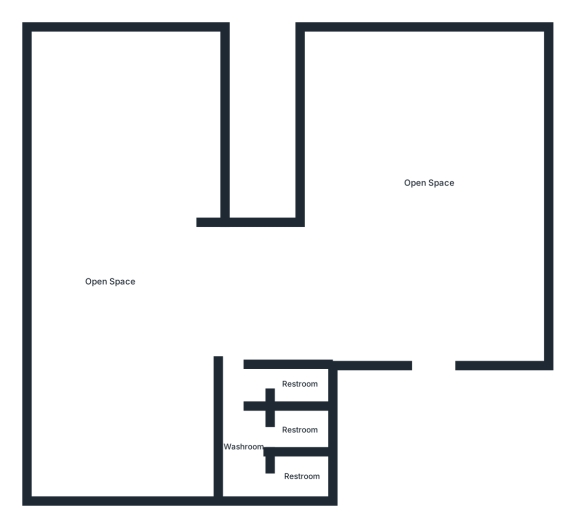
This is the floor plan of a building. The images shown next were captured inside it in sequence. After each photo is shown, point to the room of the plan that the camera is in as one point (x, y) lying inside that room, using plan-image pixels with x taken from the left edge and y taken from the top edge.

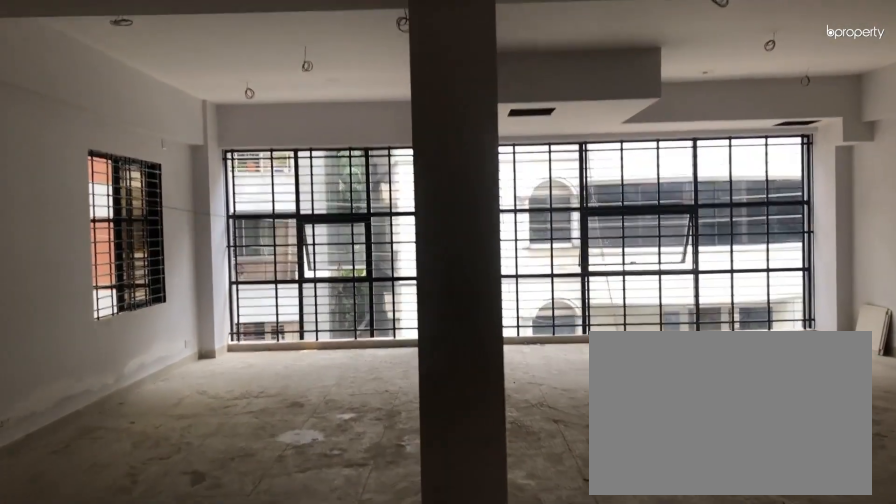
(433, 275)
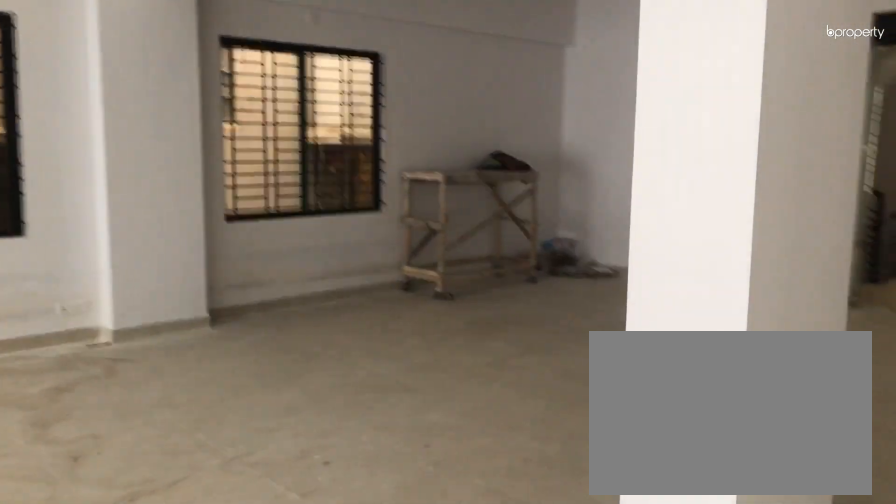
(430, 184)
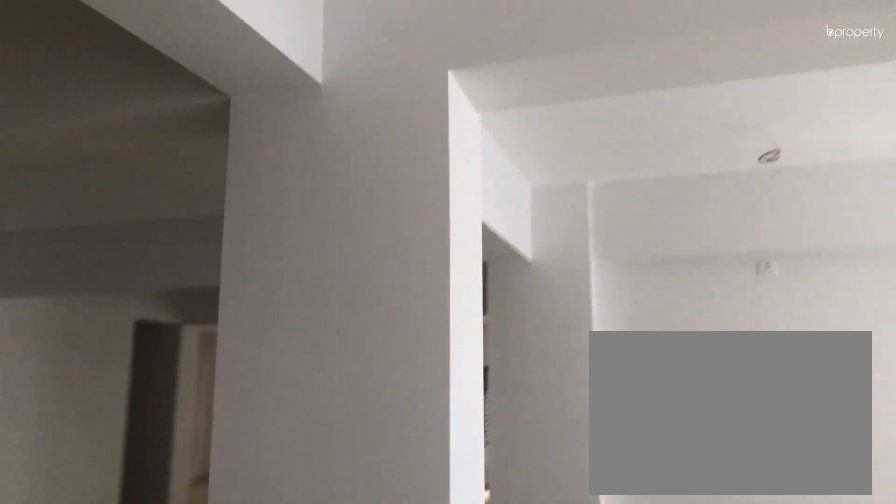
(430, 184)
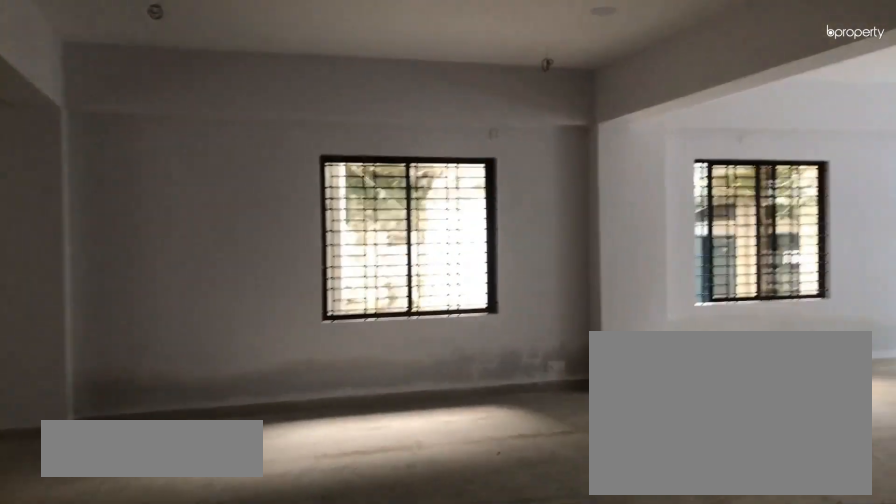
(112, 282)
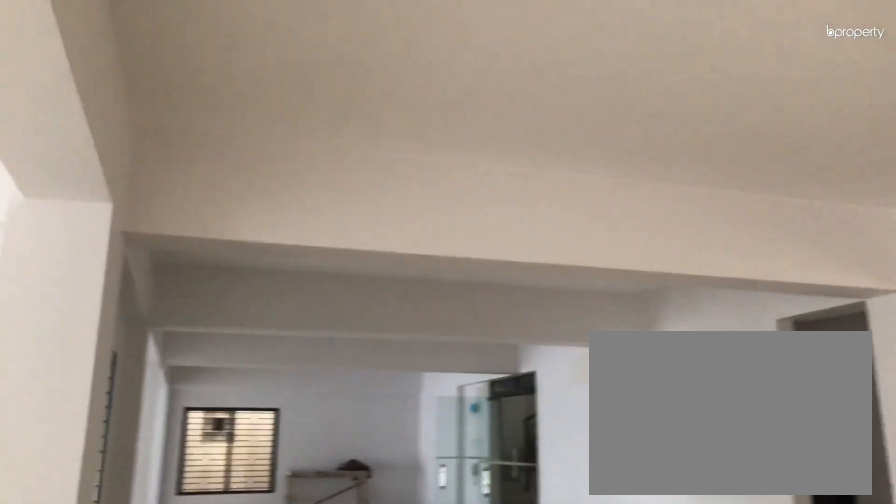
(112, 282)
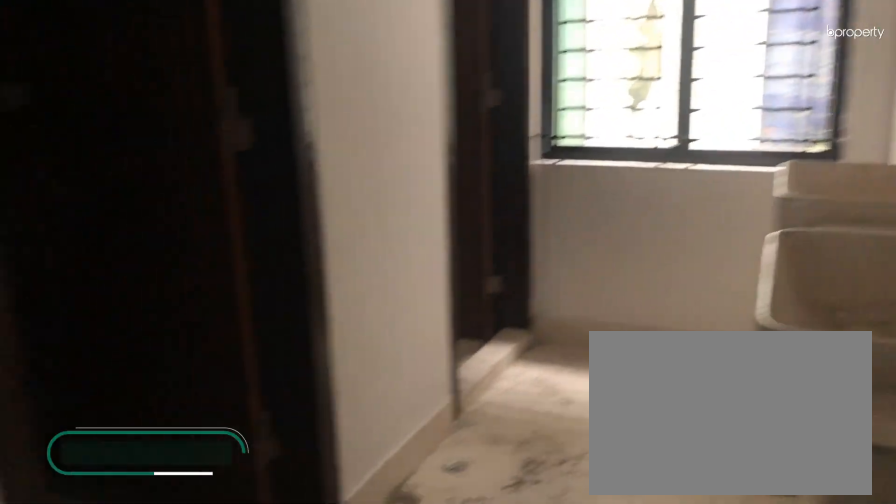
(242, 447)
